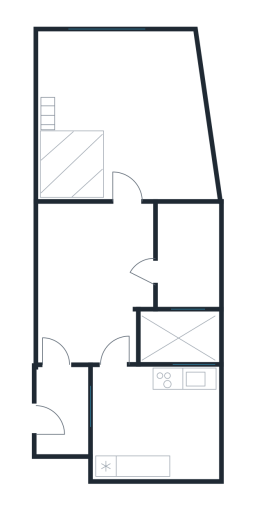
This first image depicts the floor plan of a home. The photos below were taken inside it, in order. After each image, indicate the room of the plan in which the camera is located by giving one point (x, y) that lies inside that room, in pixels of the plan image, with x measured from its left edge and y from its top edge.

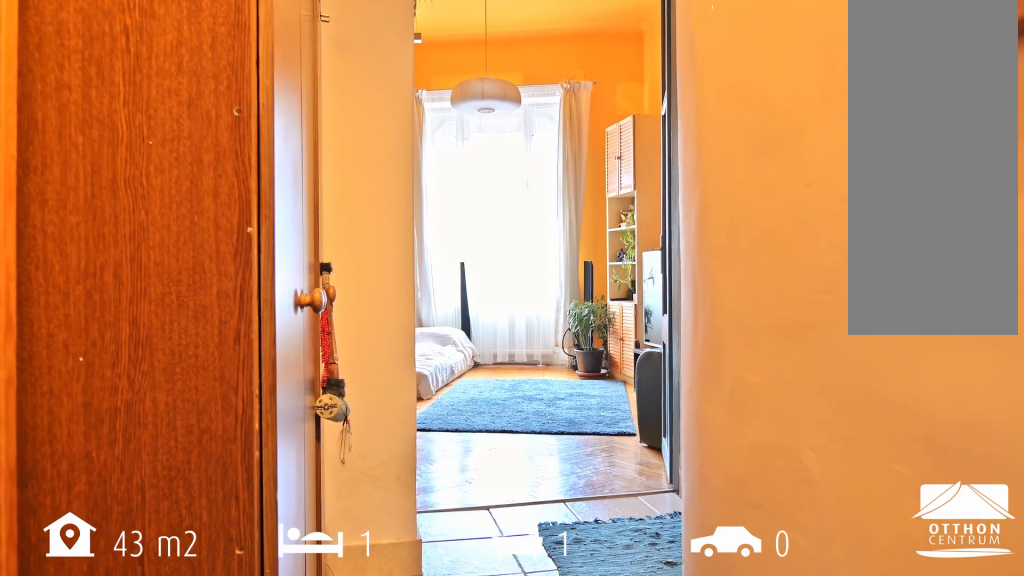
(89, 279)
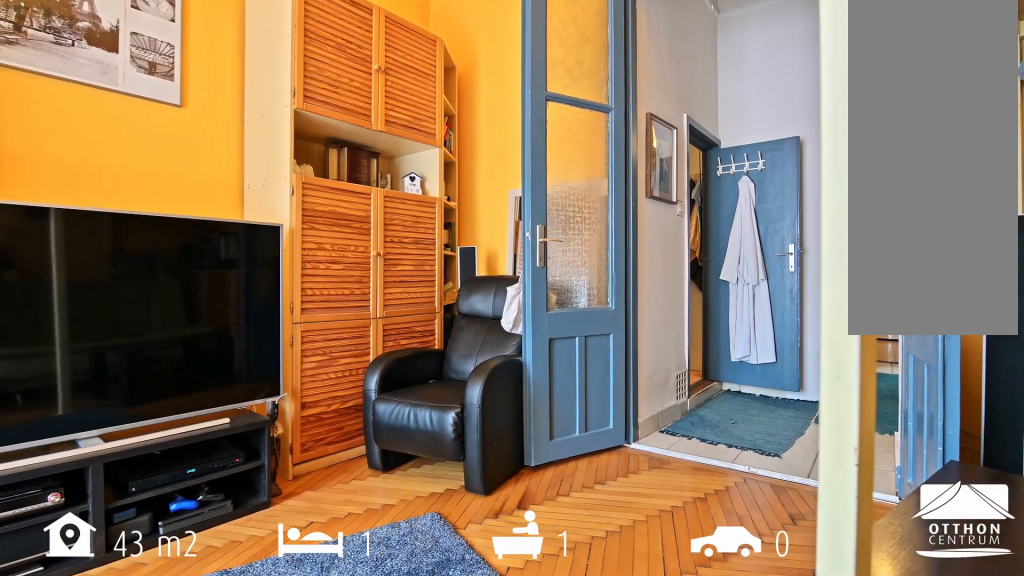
(129, 115)
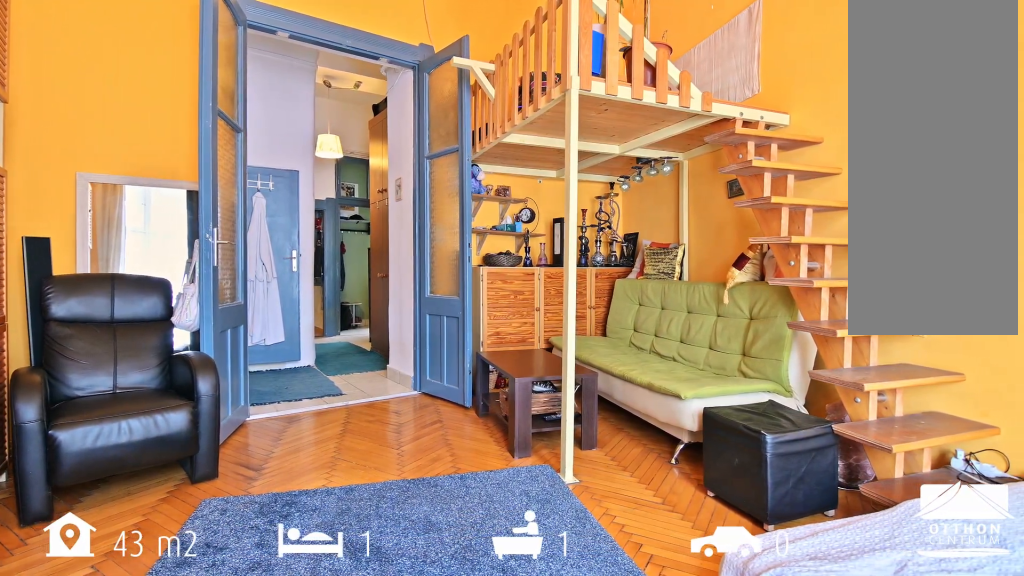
(129, 115)
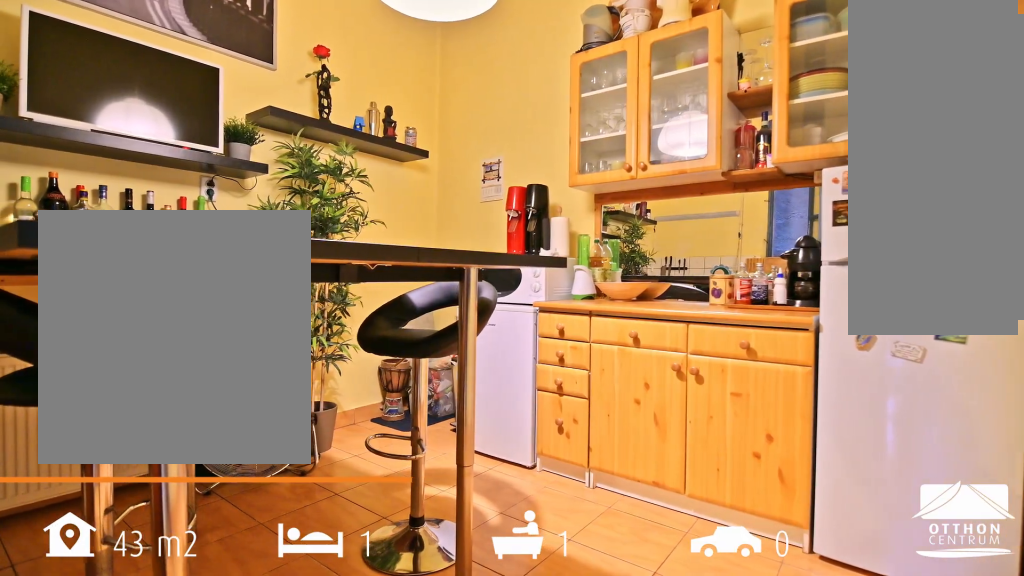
(152, 423)
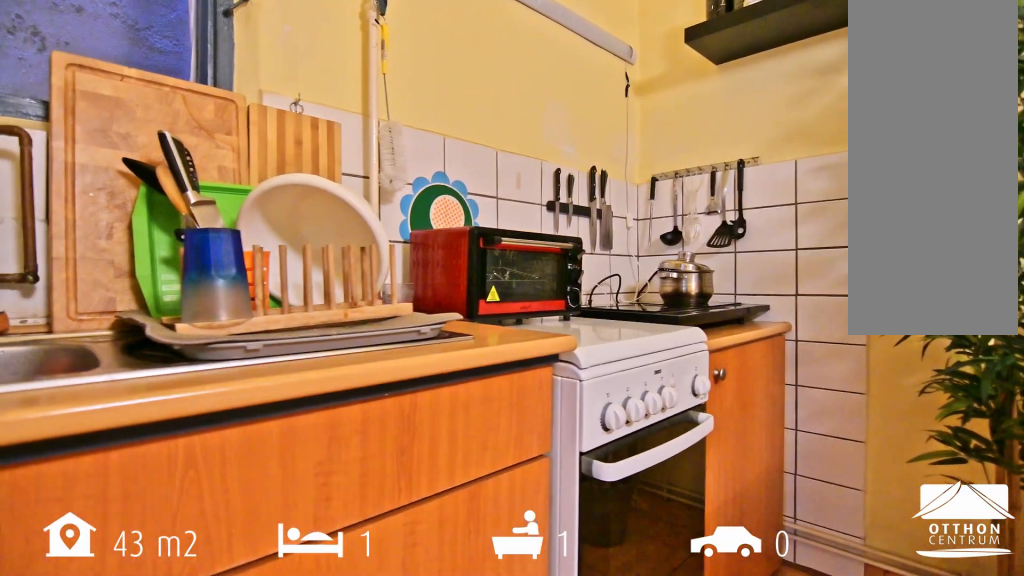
(152, 423)
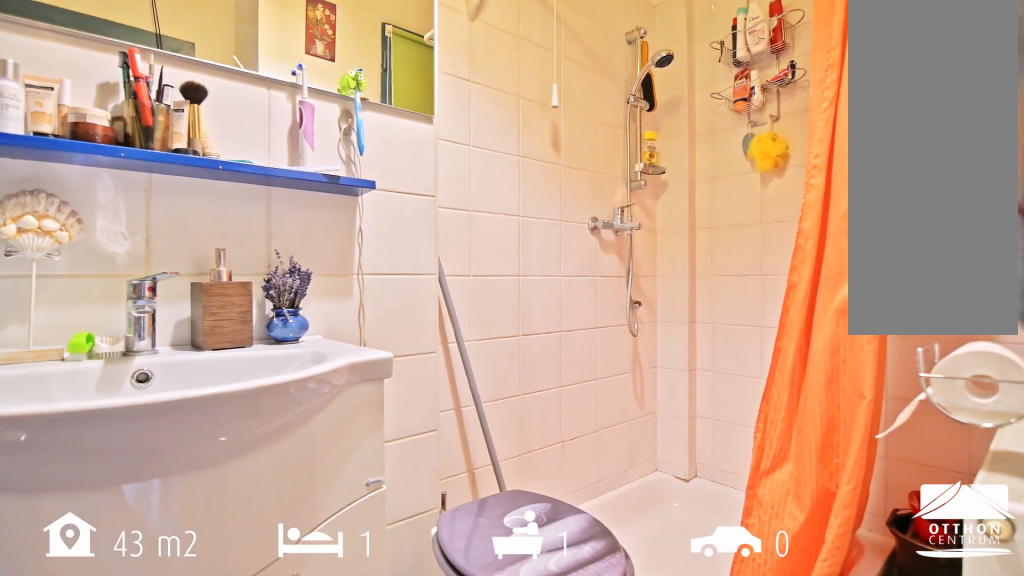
(185, 258)
